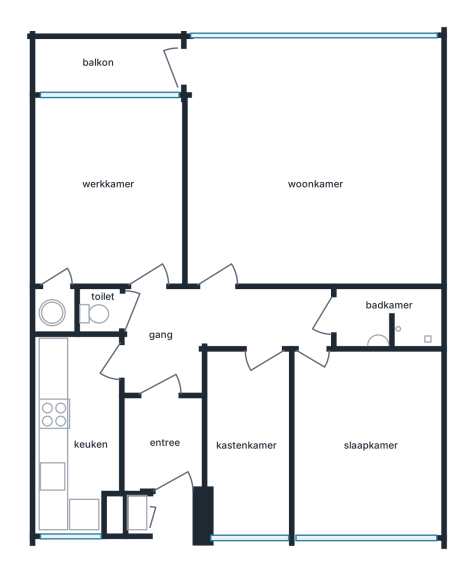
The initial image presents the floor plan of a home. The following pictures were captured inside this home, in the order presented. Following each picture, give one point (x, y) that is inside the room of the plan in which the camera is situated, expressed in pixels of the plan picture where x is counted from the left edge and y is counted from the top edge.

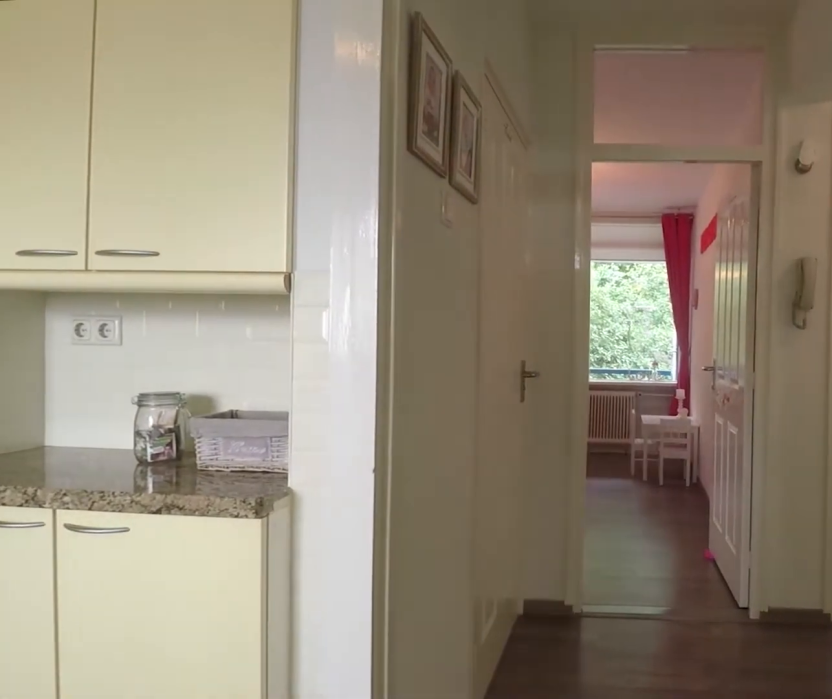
(213, 329)
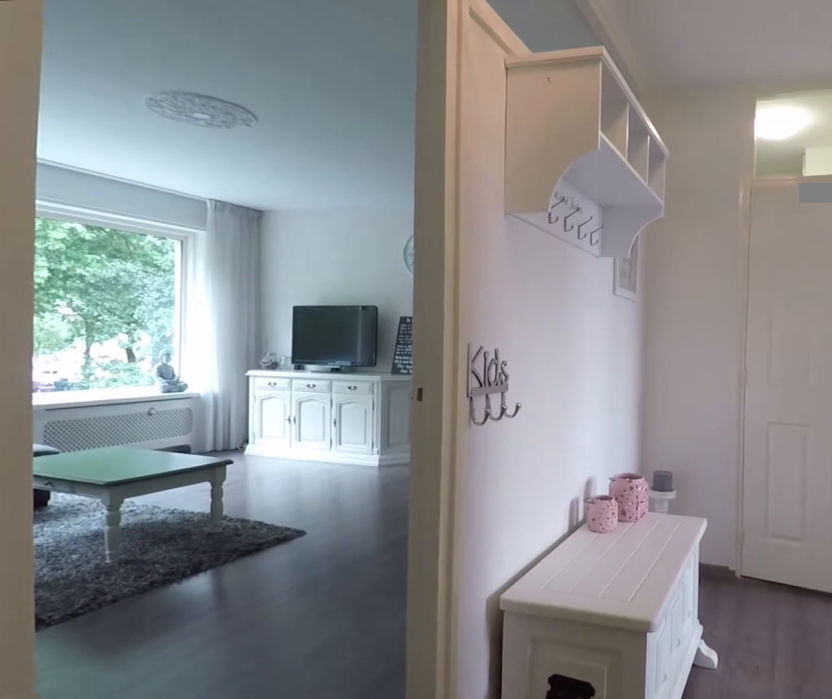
(213, 329)
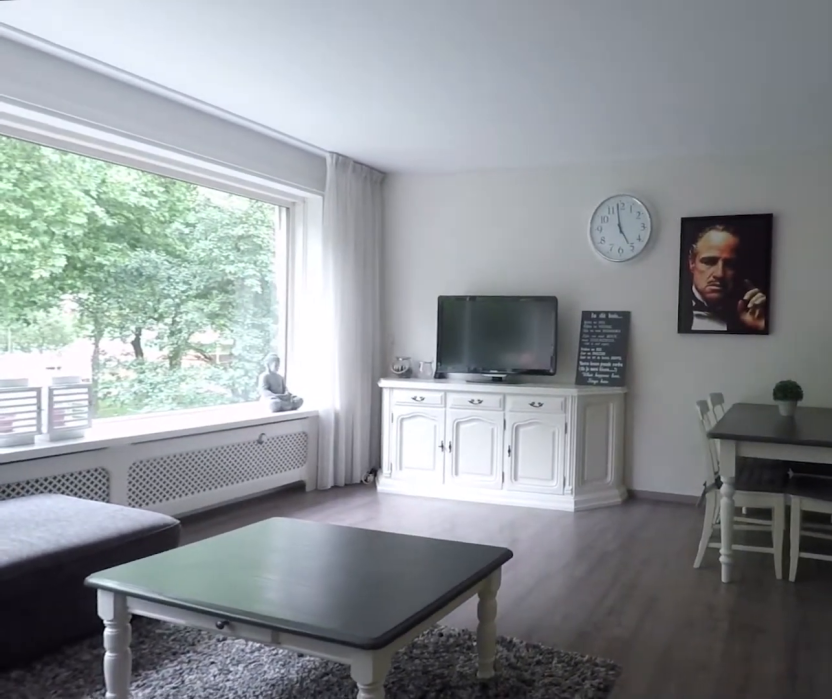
(313, 163)
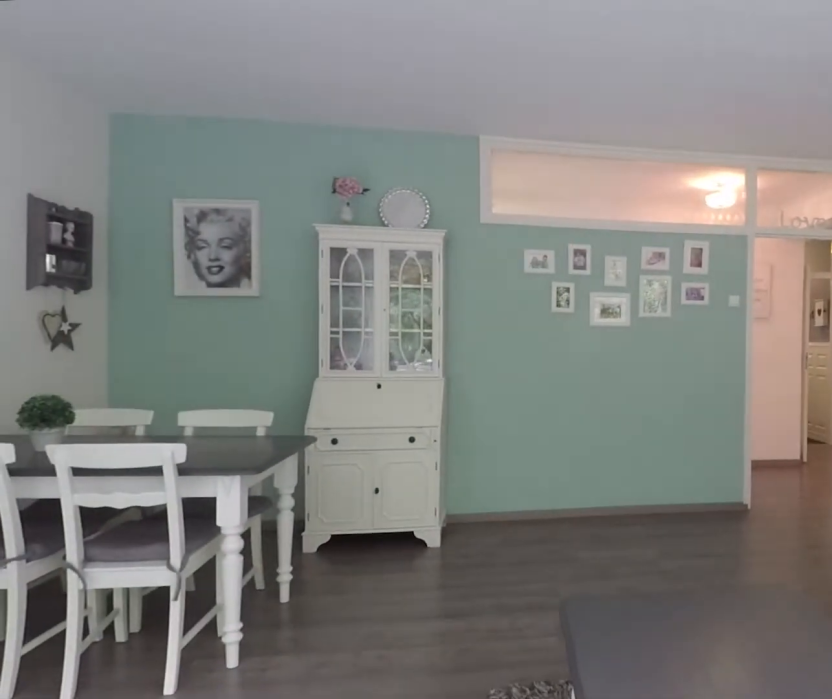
(313, 163)
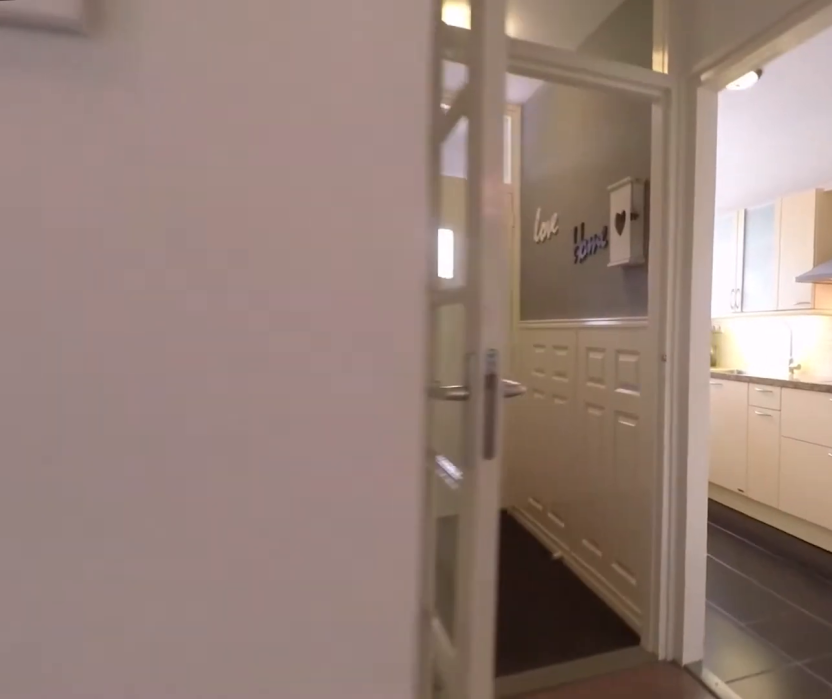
(213, 329)
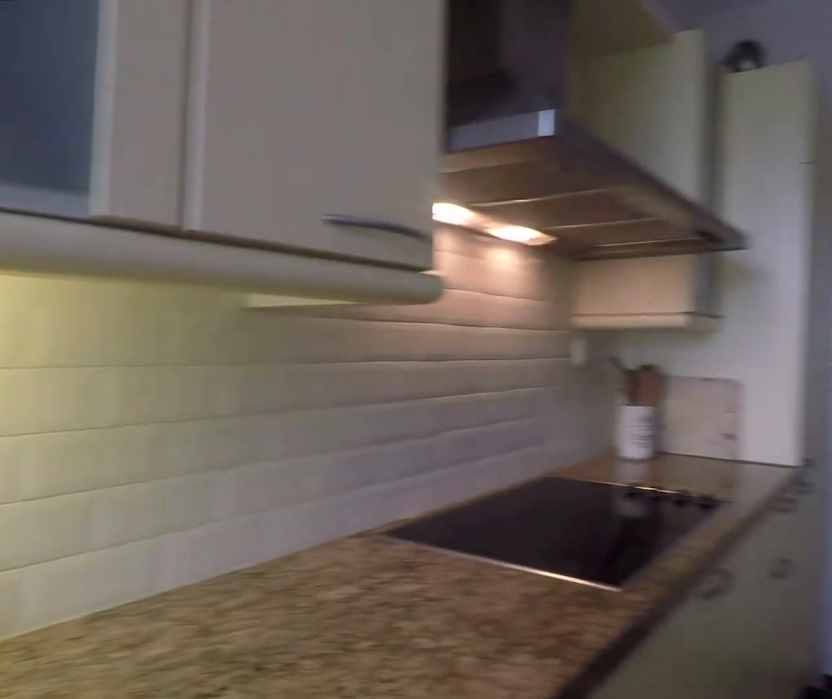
(77, 431)
